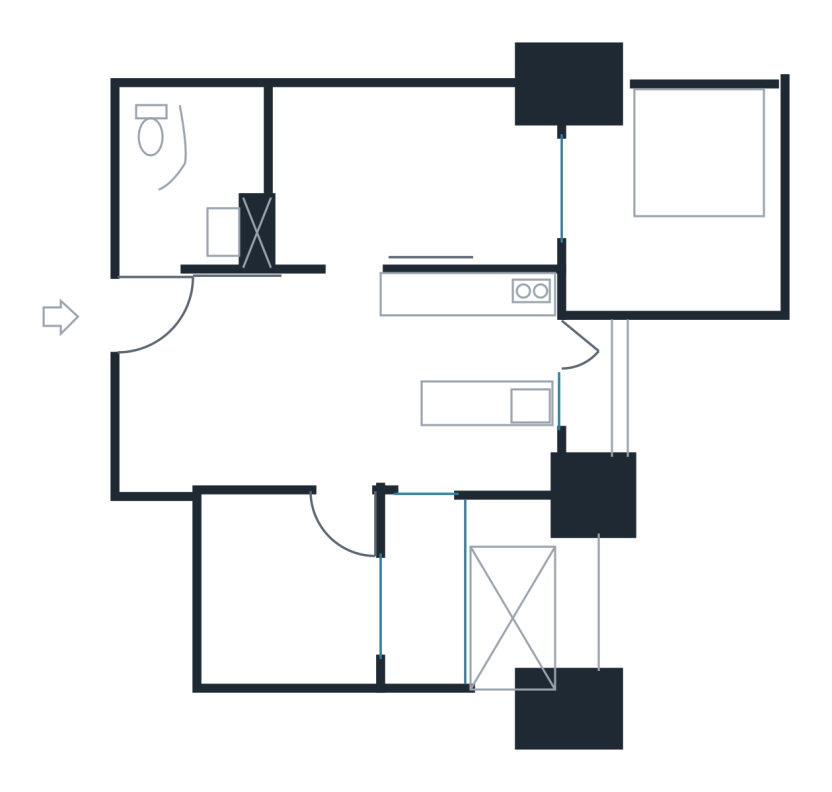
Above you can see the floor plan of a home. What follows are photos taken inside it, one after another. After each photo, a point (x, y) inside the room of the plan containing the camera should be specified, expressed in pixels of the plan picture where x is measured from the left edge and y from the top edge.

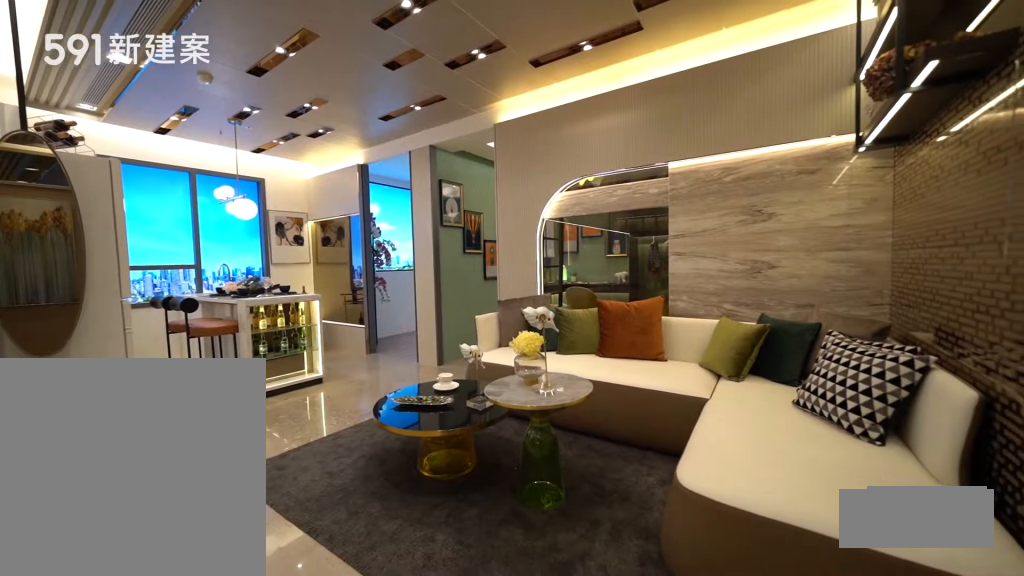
(250, 382)
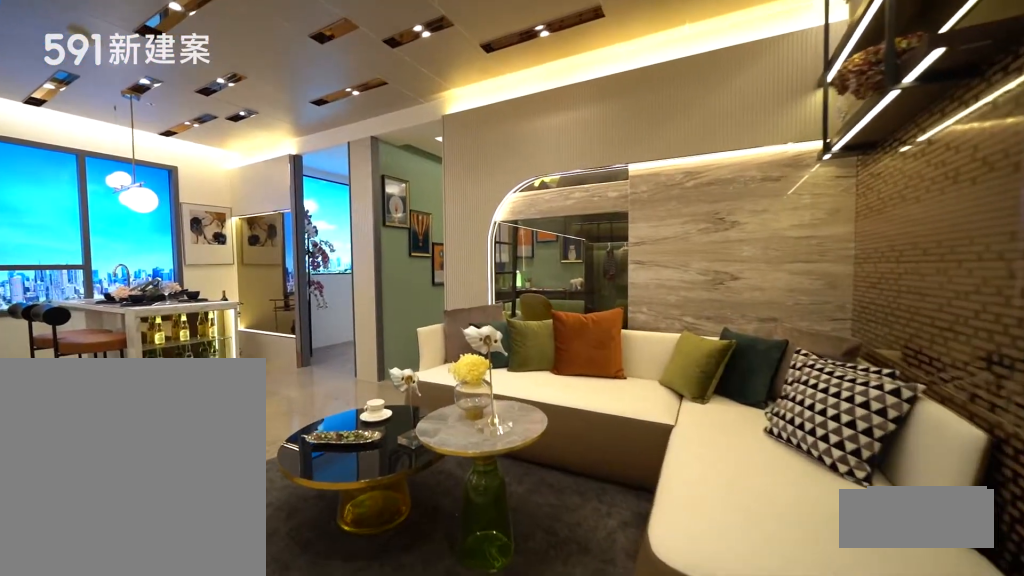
(250, 382)
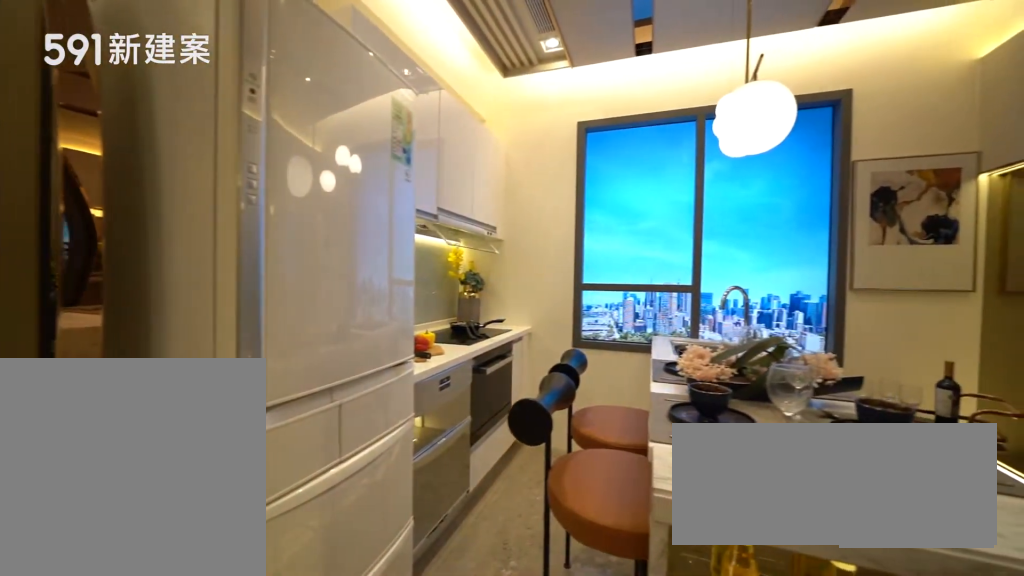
(472, 384)
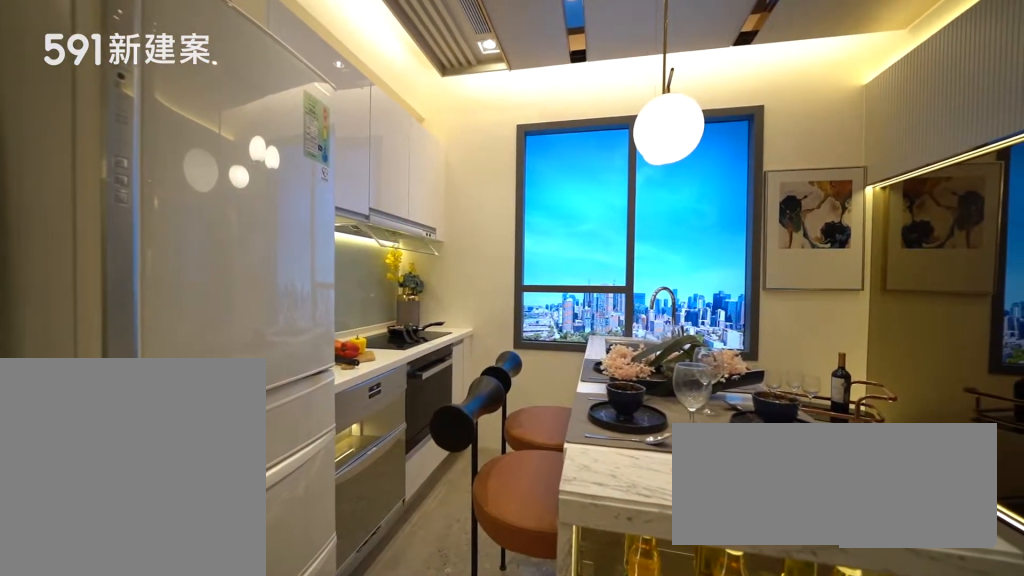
(472, 384)
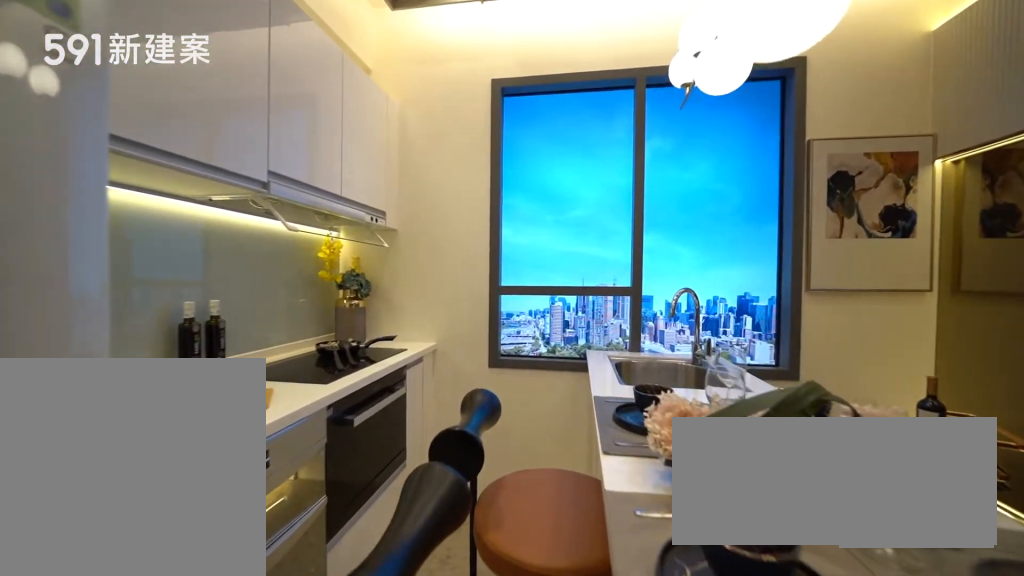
(472, 384)
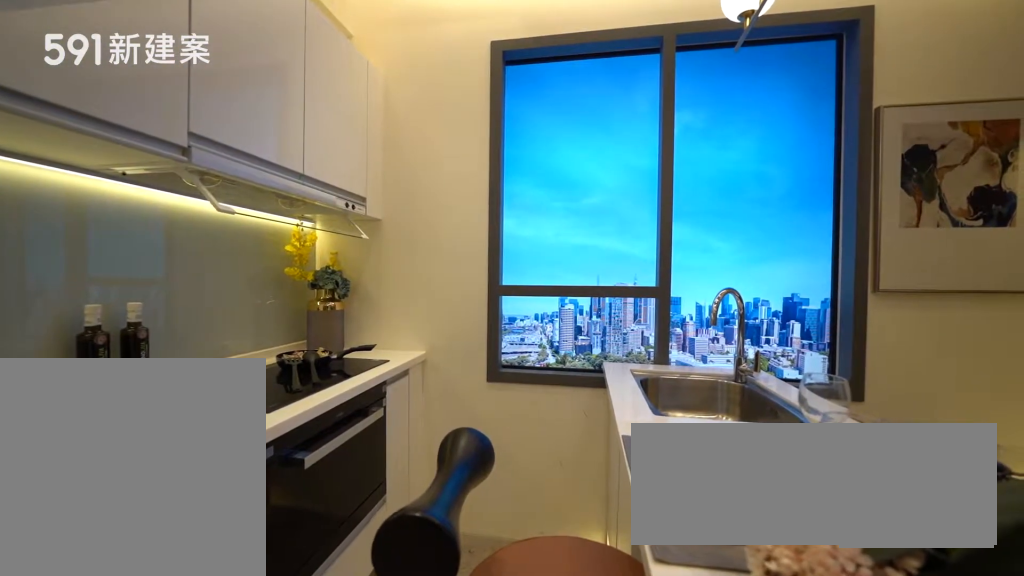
(472, 384)
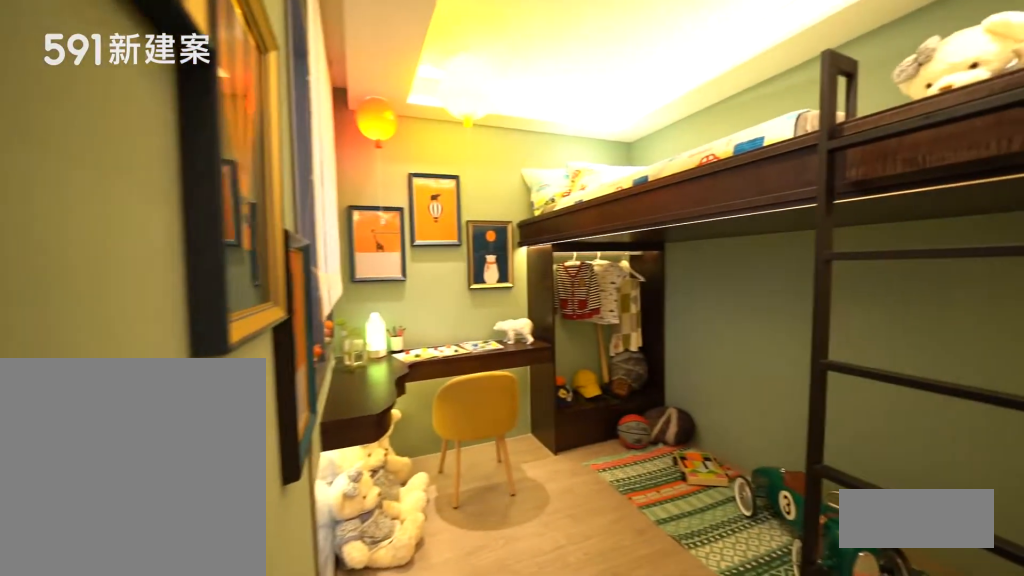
(285, 593)
